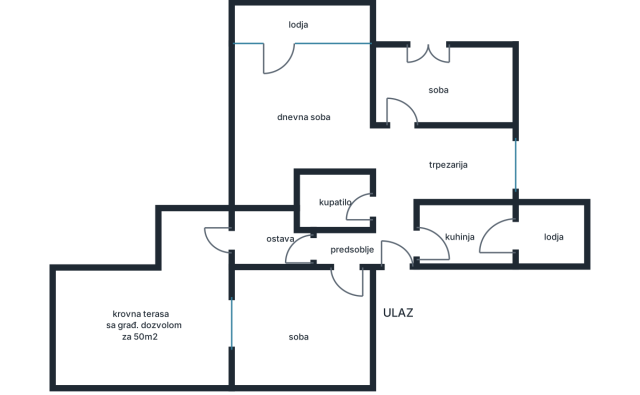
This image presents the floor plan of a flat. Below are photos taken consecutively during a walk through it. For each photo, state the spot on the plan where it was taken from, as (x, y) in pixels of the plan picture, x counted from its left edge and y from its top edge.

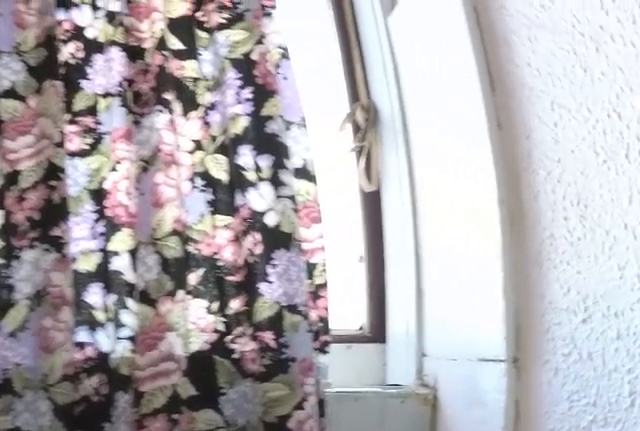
(572, 264)
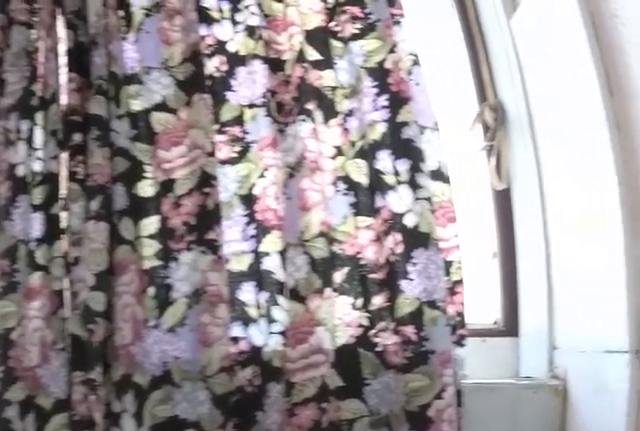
(575, 263)
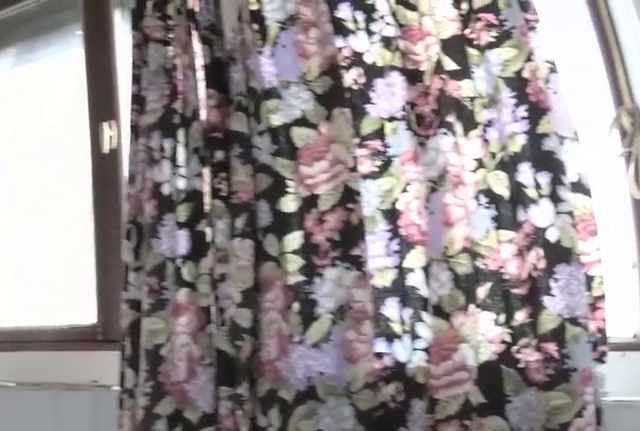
(578, 262)
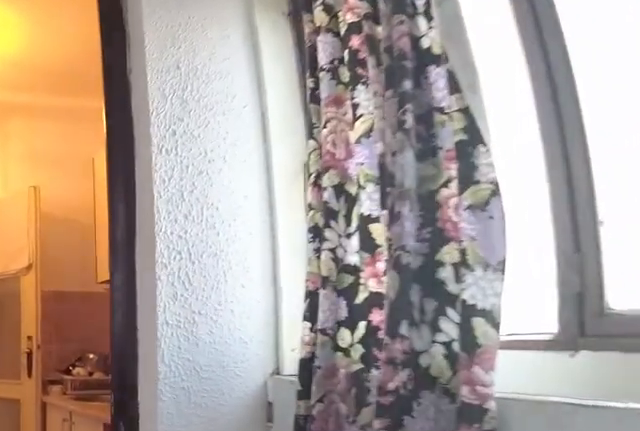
(559, 237)
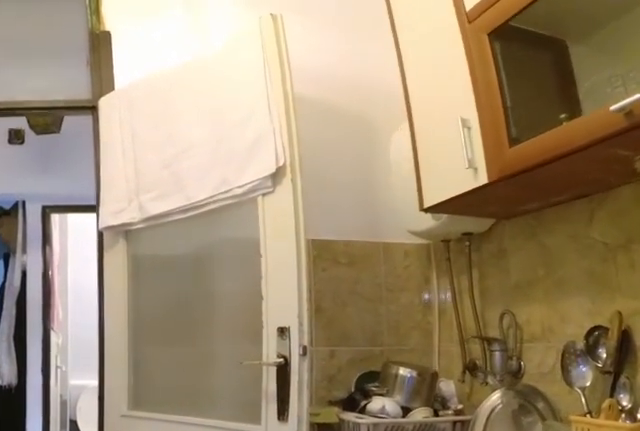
(499, 238)
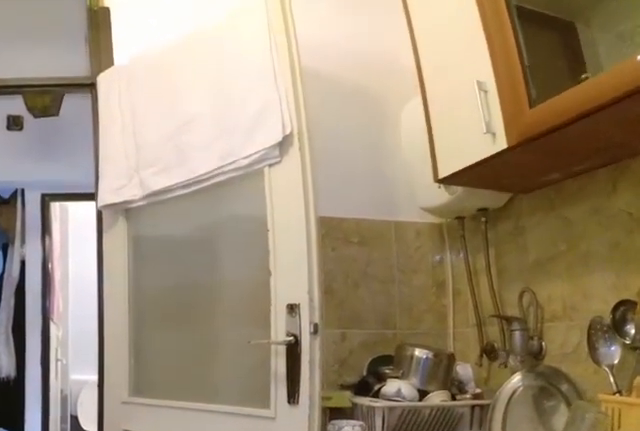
(491, 238)
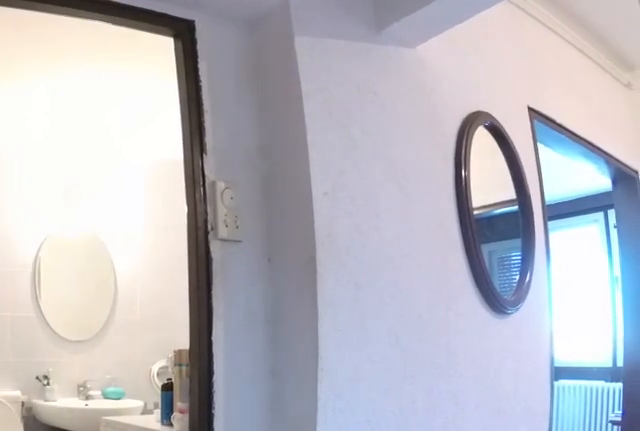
(432, 238)
